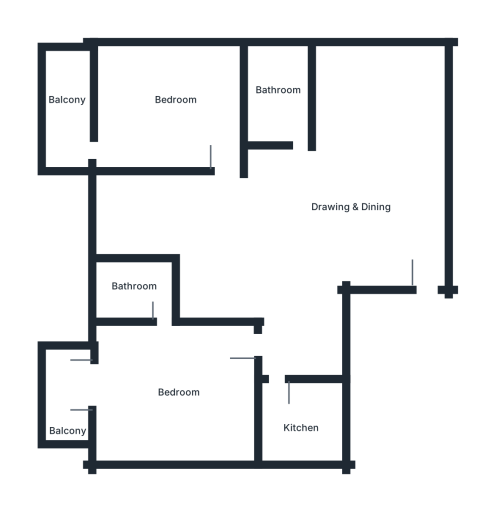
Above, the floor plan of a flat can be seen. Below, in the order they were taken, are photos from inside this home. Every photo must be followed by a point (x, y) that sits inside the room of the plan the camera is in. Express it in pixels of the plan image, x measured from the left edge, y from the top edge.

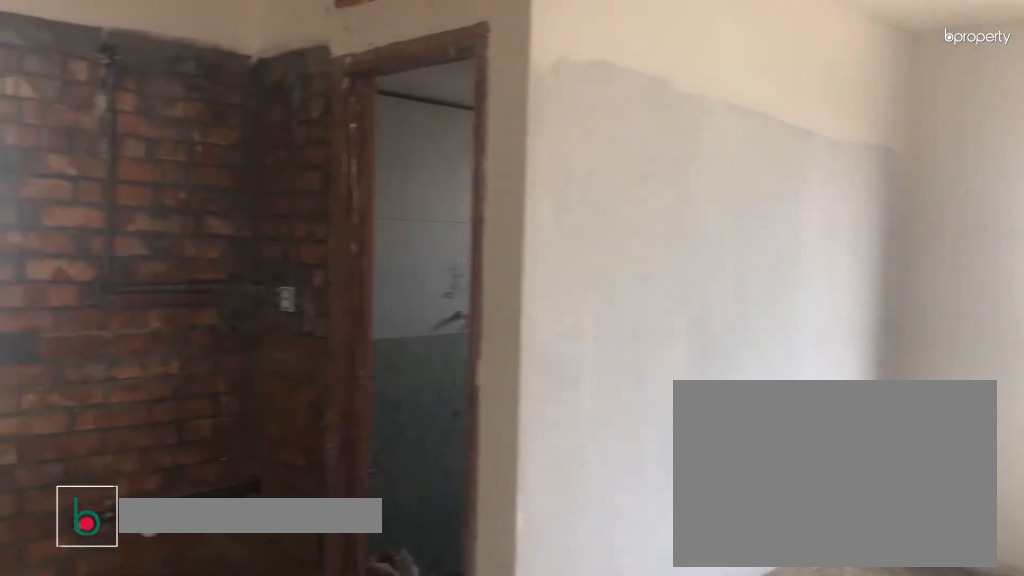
(350, 153)
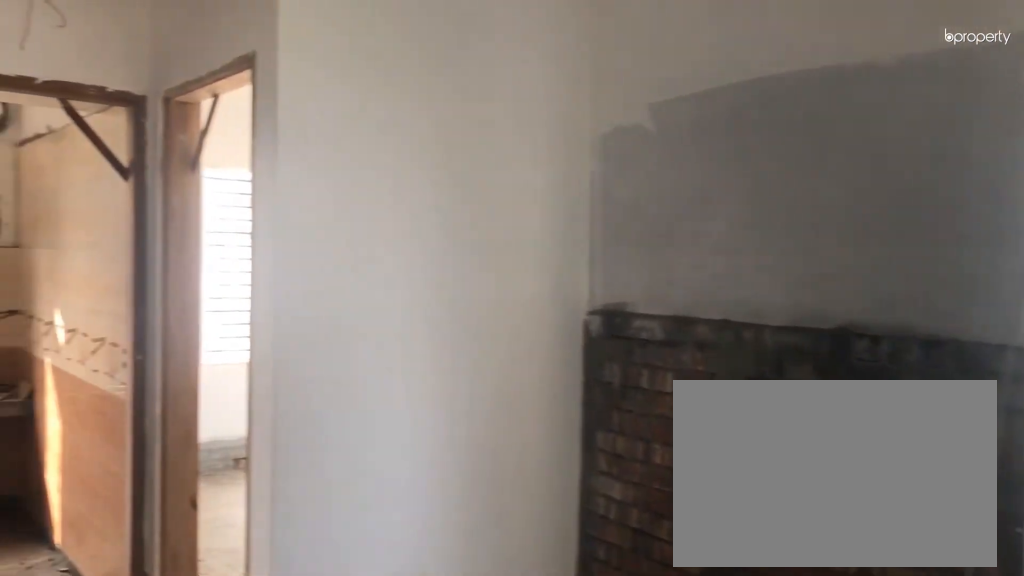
(261, 235)
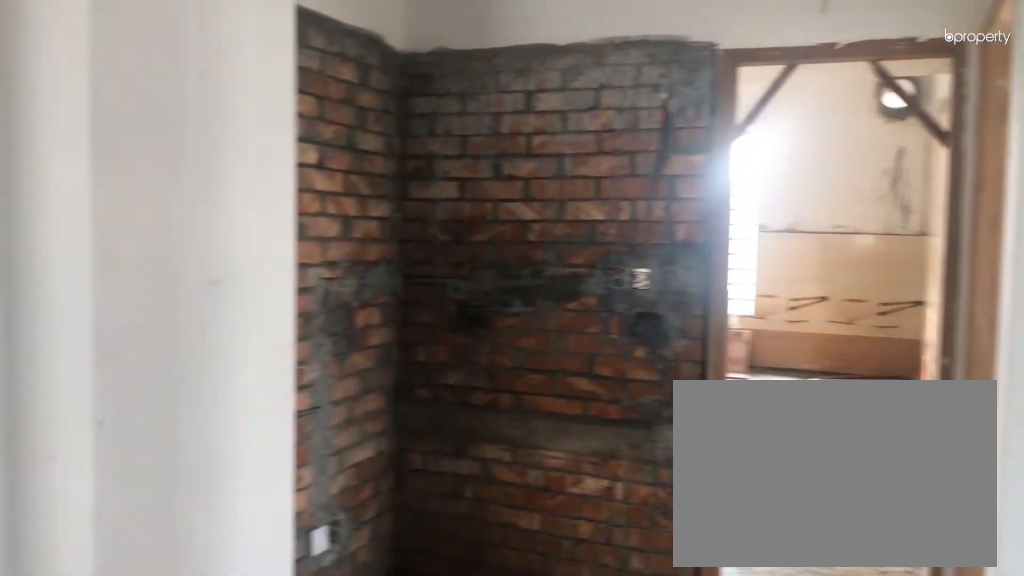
(261, 235)
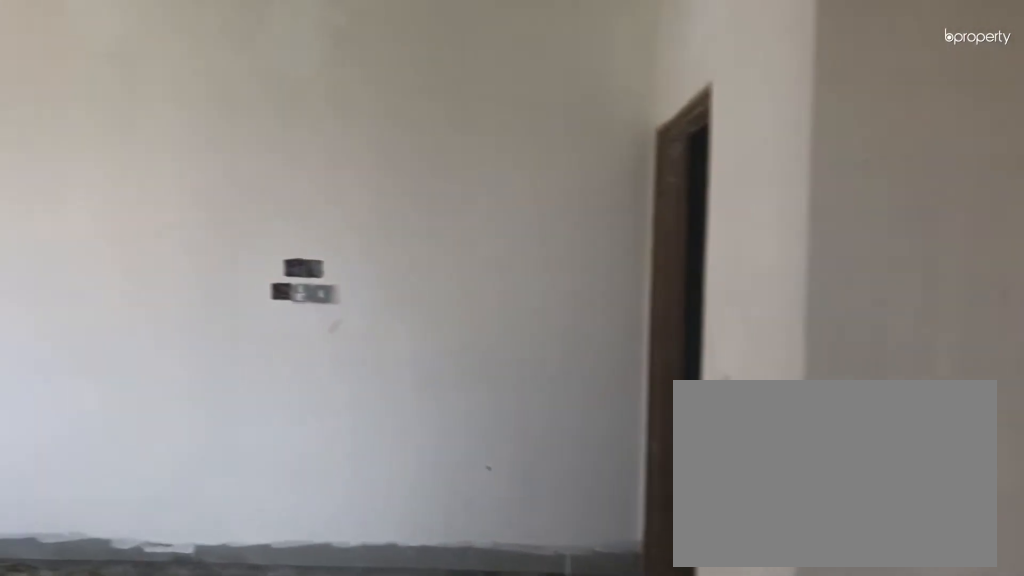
(369, 233)
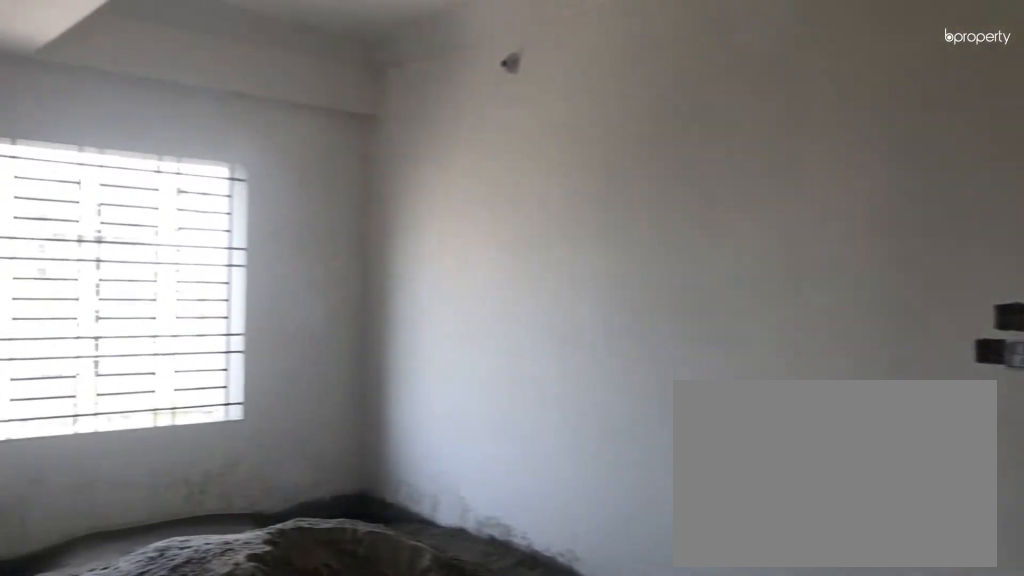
(392, 144)
